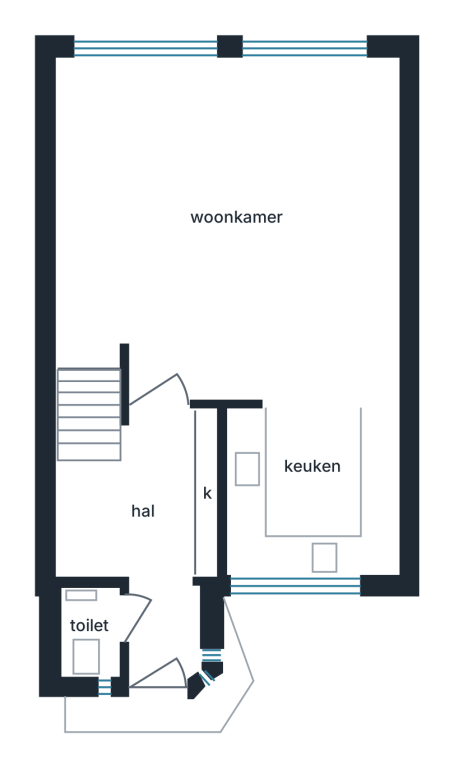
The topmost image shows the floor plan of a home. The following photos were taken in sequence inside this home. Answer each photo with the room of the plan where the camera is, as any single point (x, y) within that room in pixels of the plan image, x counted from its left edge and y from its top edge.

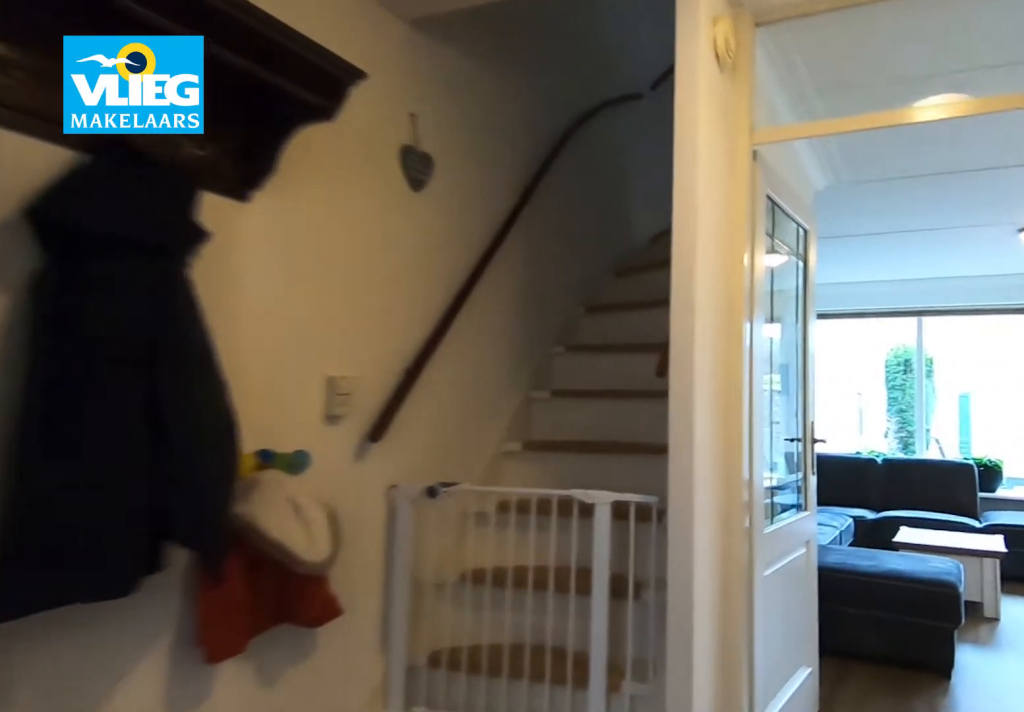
(139, 537)
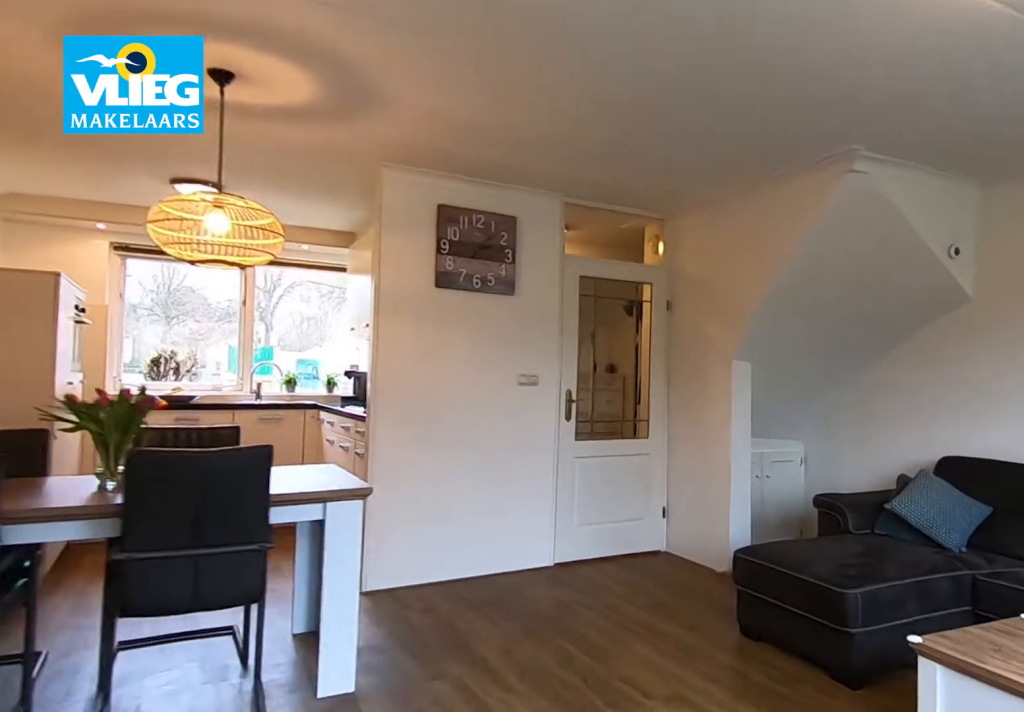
(222, 155)
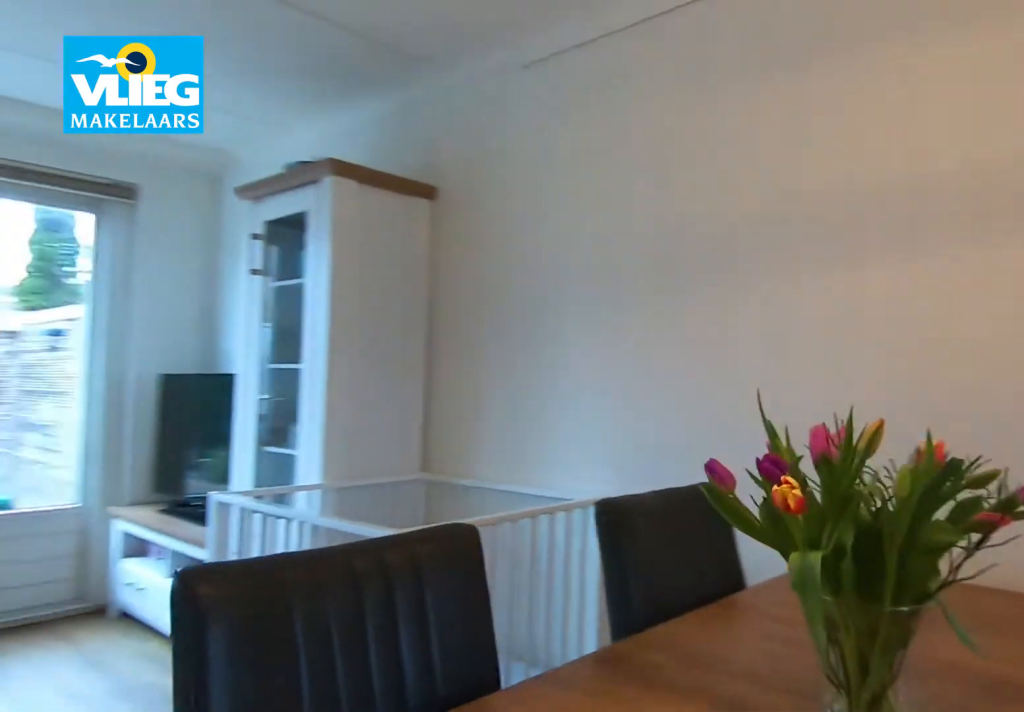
(222, 155)
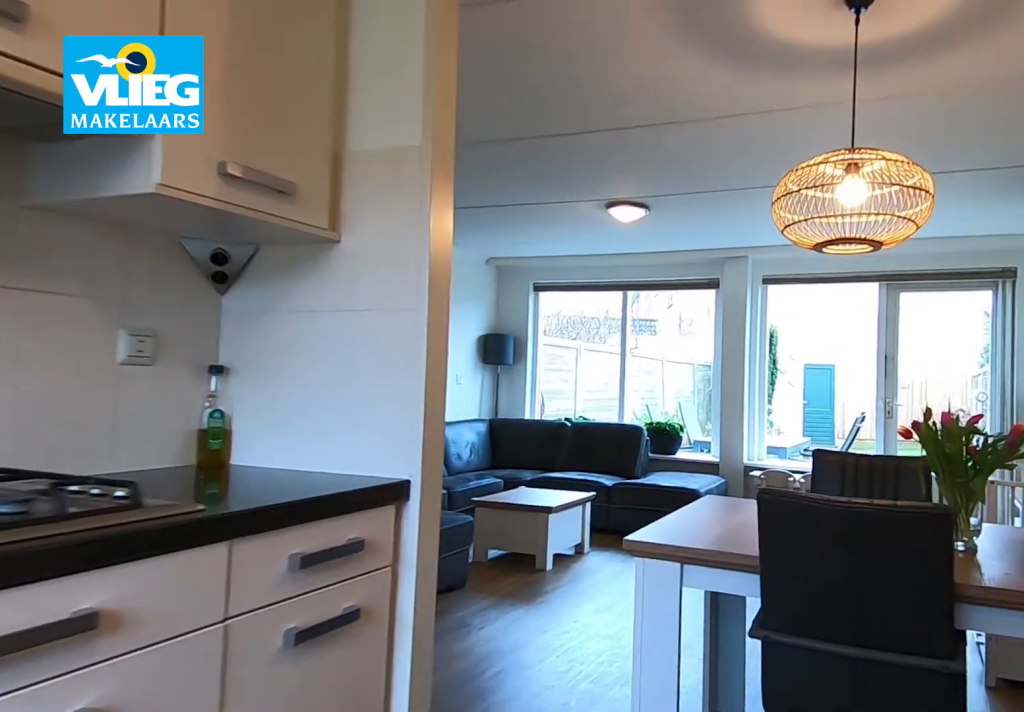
(314, 490)
